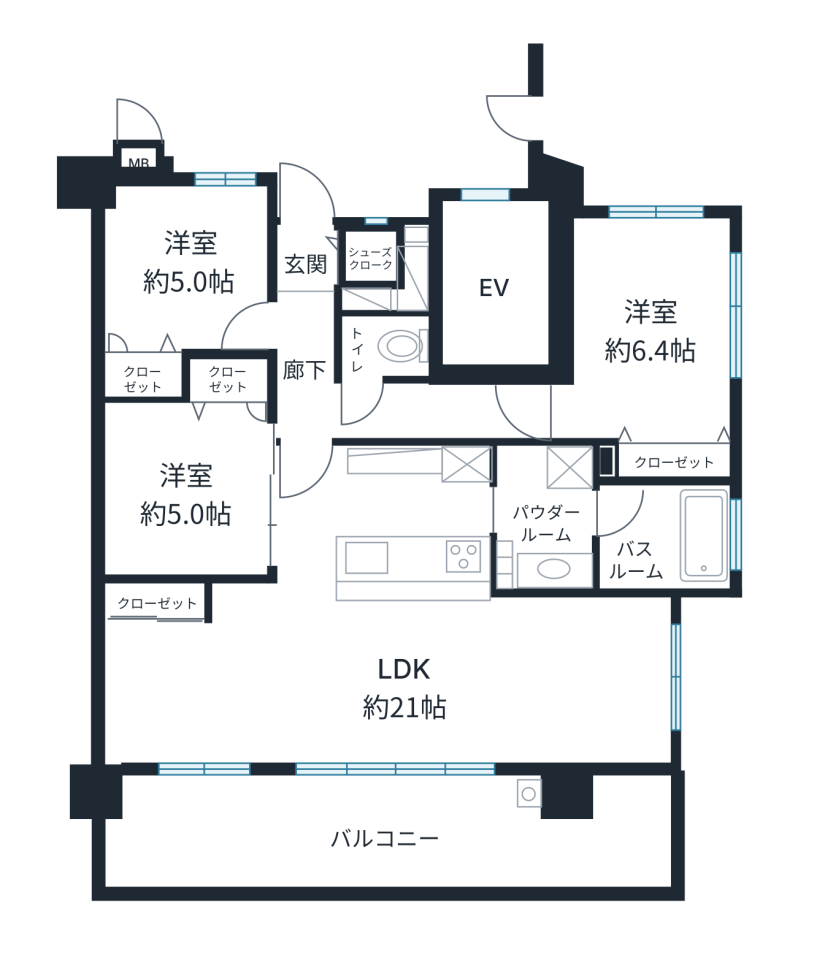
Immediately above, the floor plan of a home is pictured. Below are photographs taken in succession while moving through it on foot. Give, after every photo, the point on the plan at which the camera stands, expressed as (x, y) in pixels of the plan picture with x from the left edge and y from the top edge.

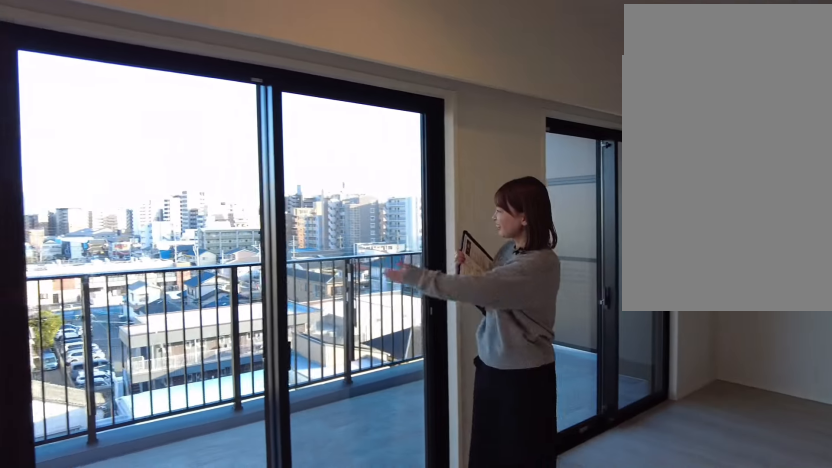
(321, 742)
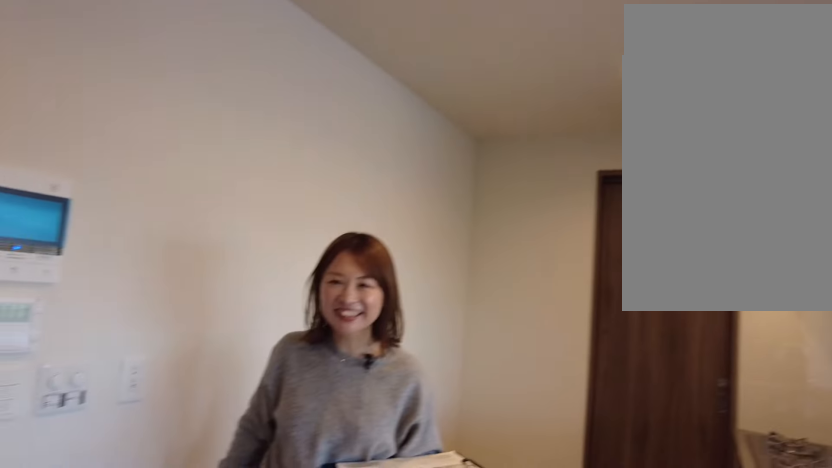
(353, 521)
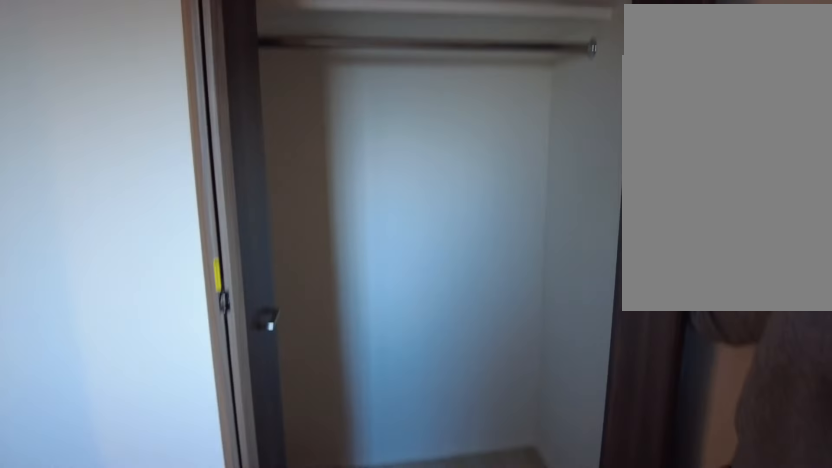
(143, 320)
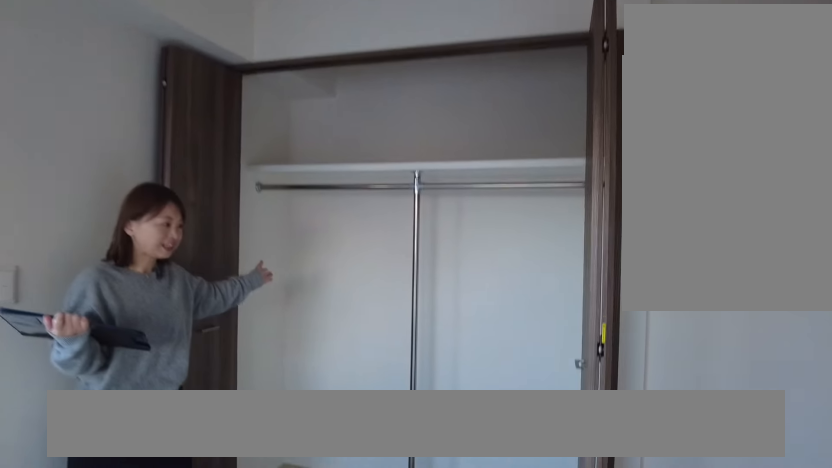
(666, 447)
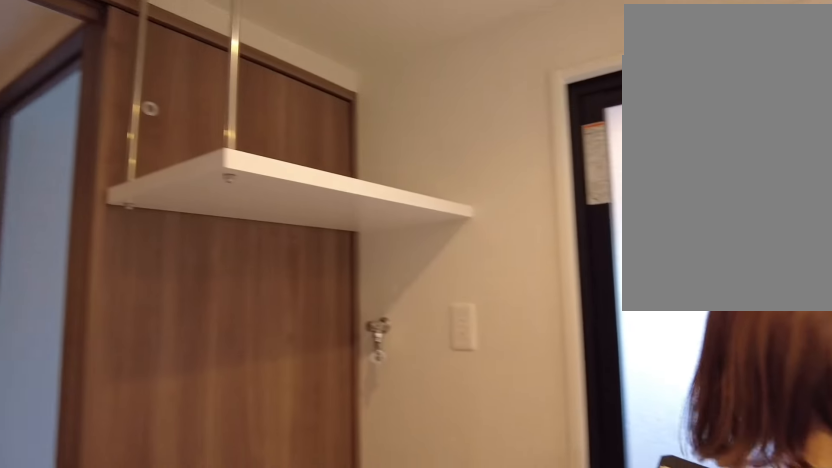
(548, 537)
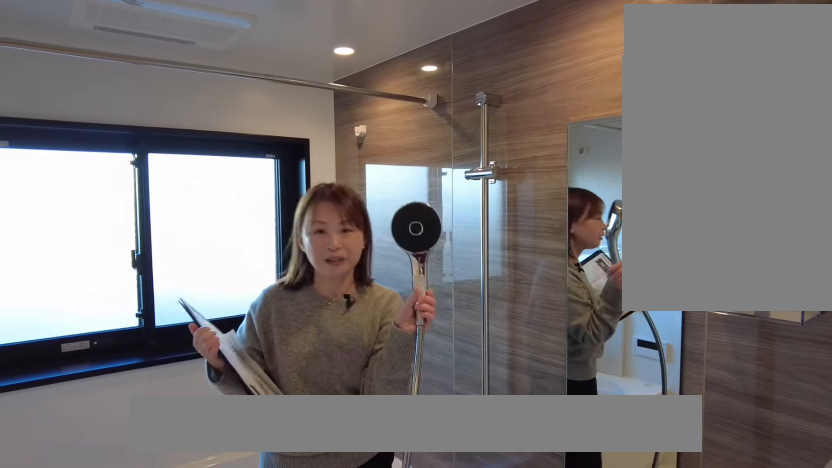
(647, 560)
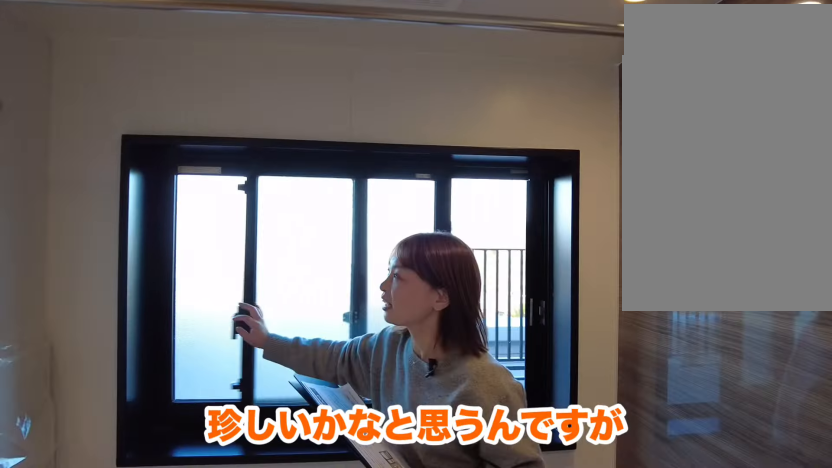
(646, 561)
